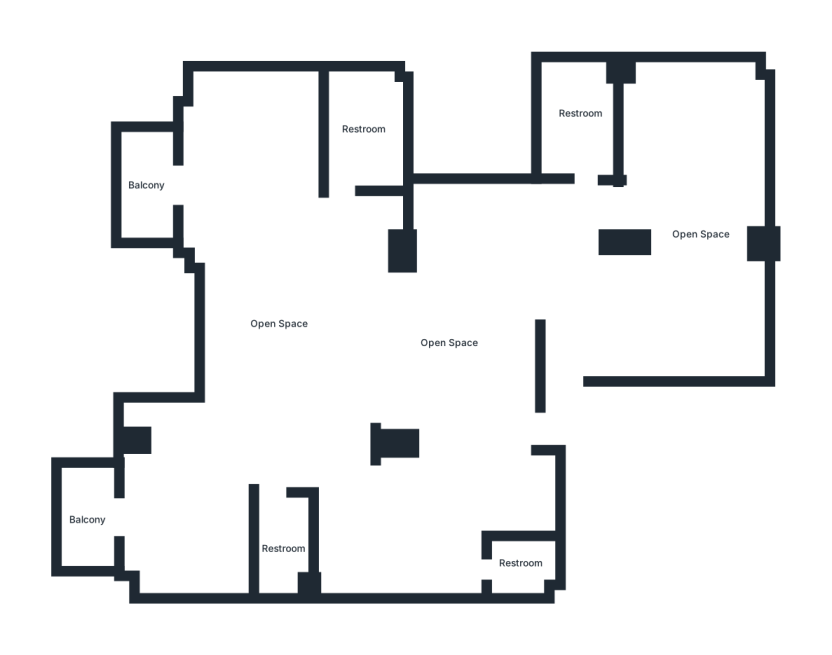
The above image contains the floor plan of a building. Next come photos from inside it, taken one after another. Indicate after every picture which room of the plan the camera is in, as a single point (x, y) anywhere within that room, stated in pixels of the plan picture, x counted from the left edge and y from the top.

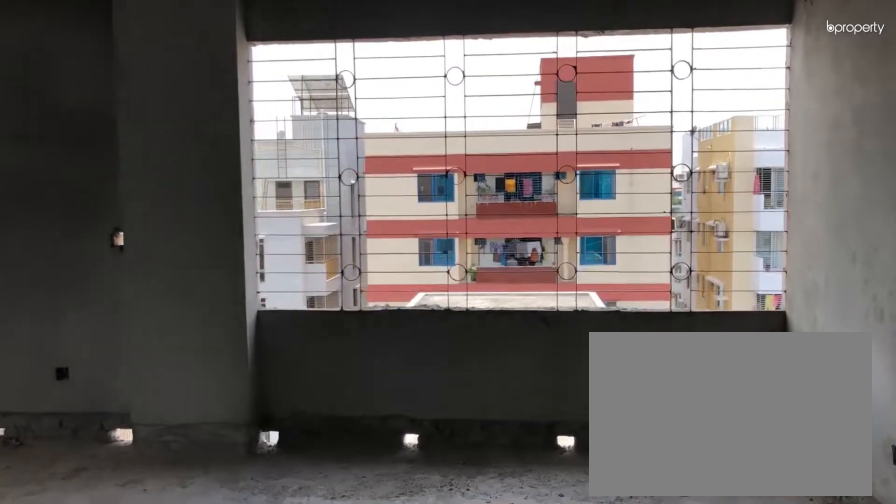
(705, 307)
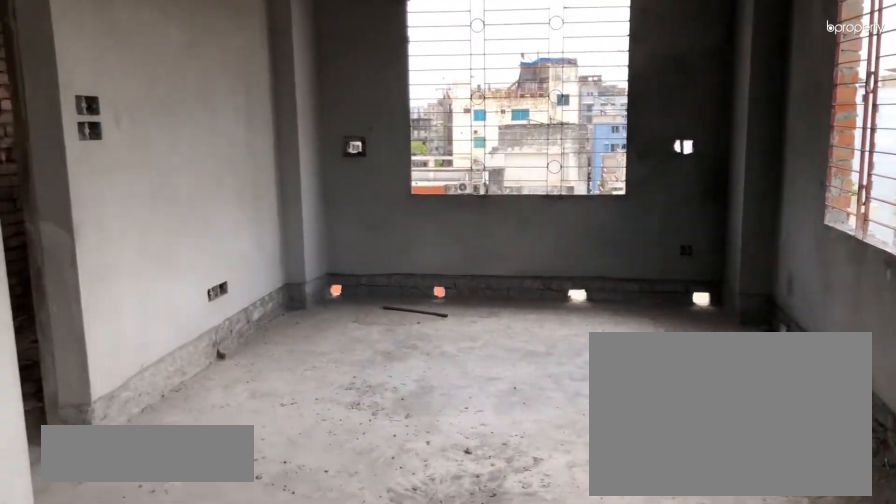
(694, 201)
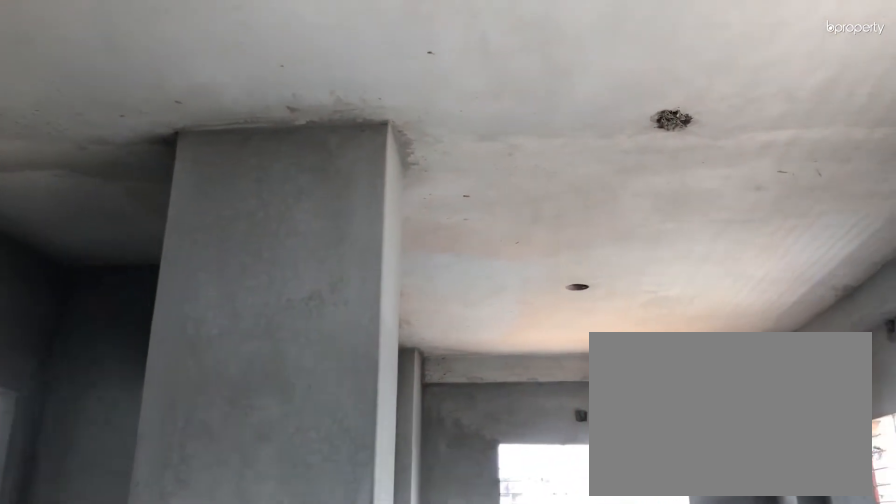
(684, 184)
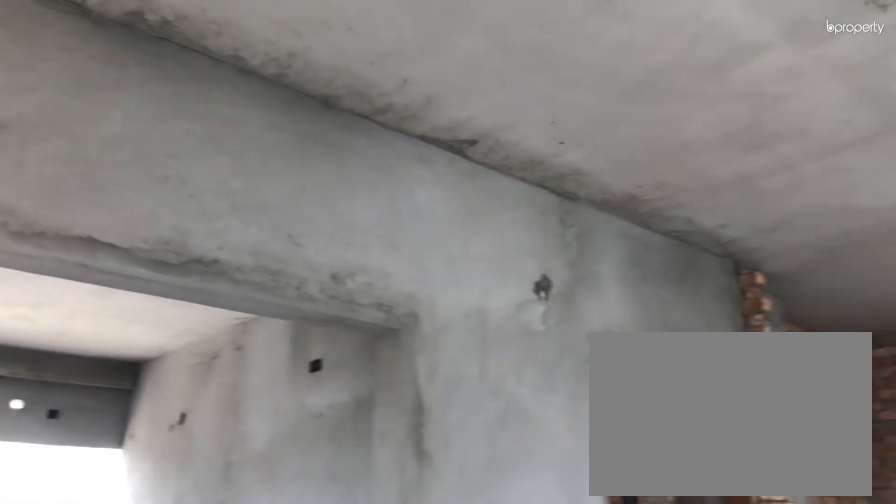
(392, 349)
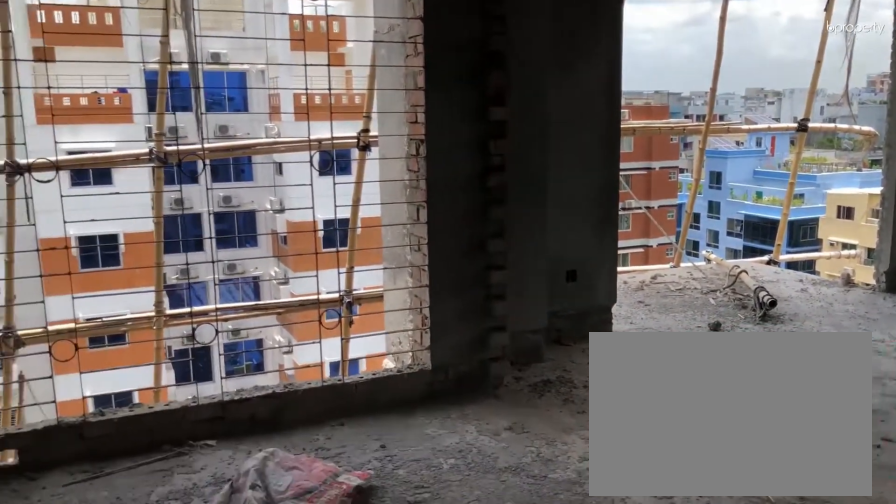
(283, 336)
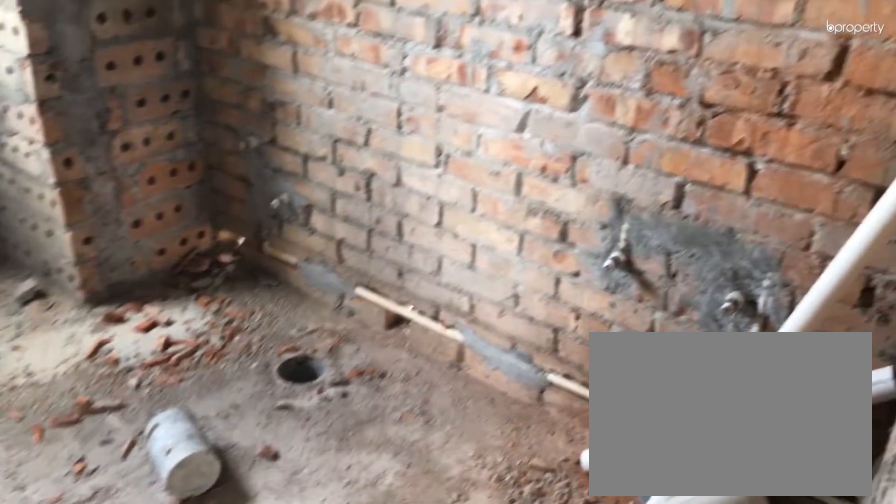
(365, 134)
